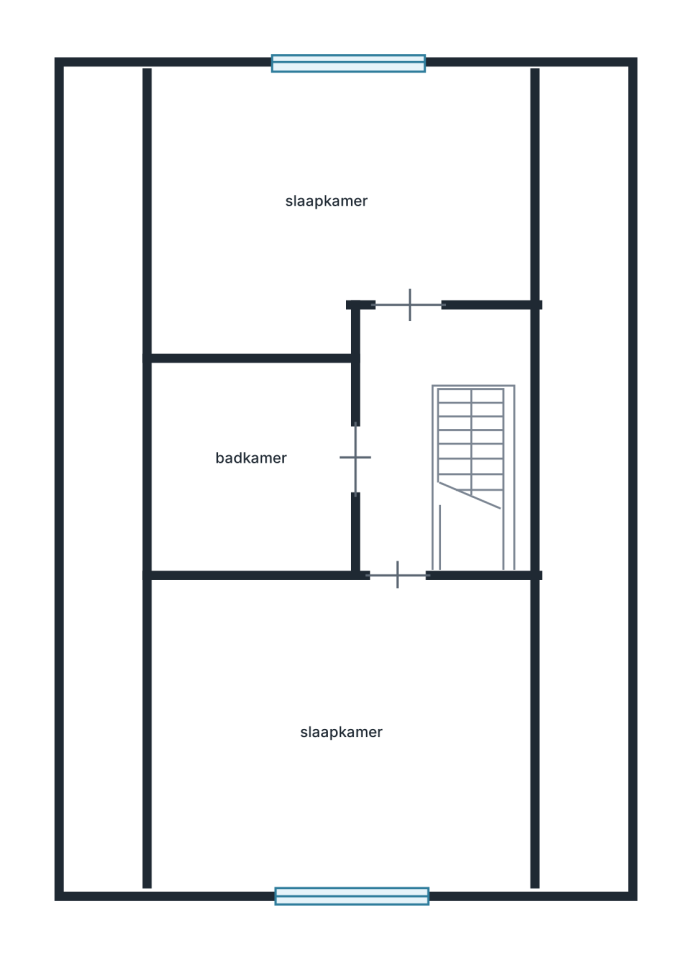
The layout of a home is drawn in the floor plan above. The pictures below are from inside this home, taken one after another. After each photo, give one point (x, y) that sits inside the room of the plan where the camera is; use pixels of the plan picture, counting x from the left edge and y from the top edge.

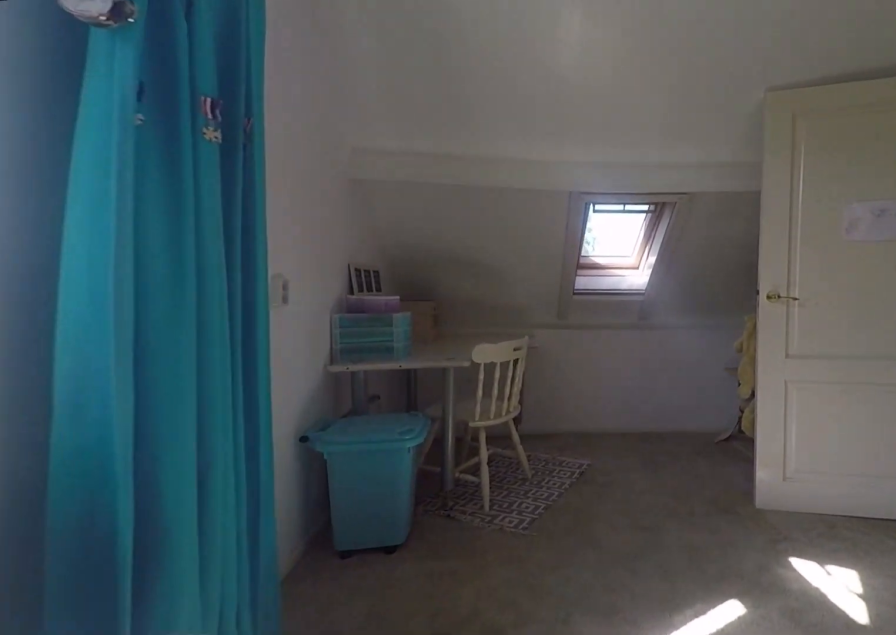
(332, 203)
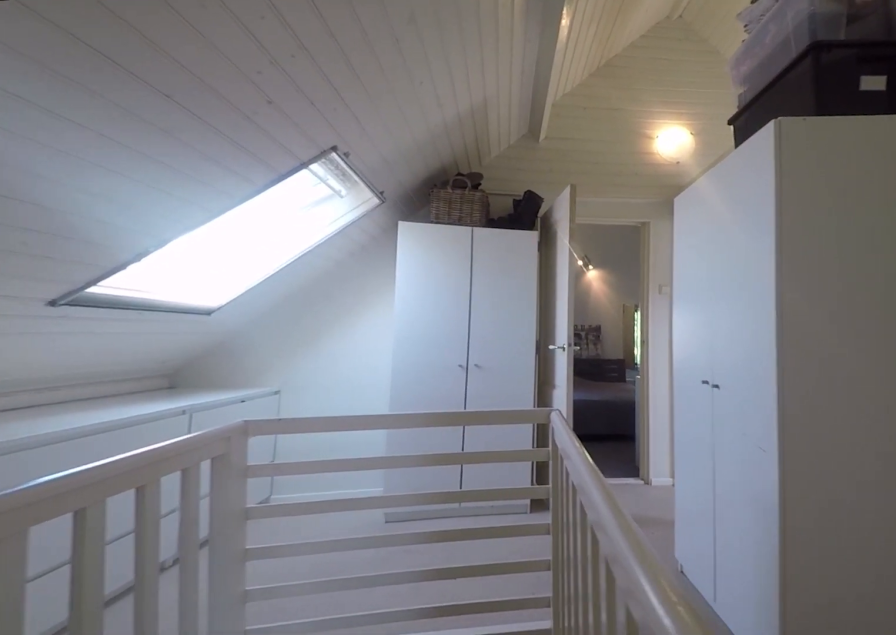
(434, 424)
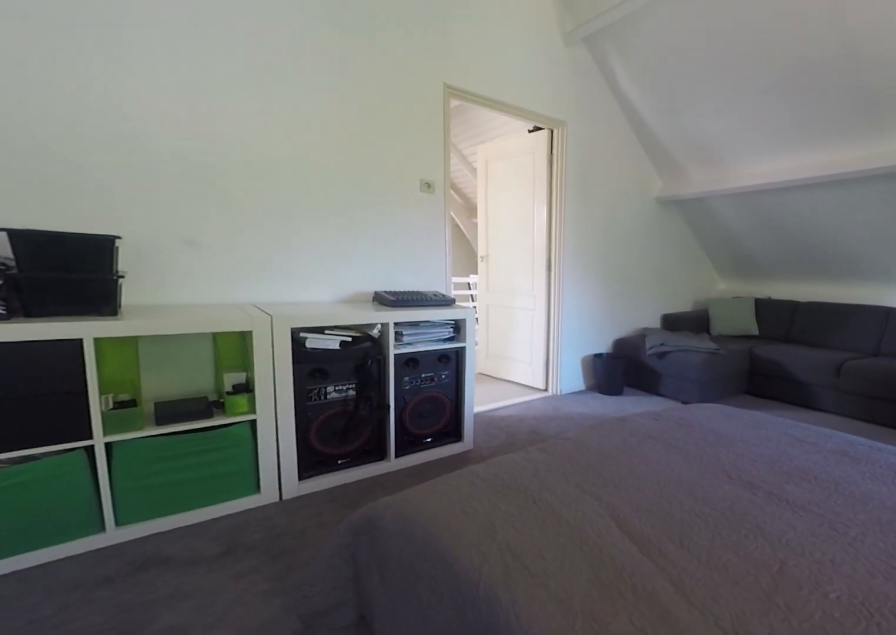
(395, 682)
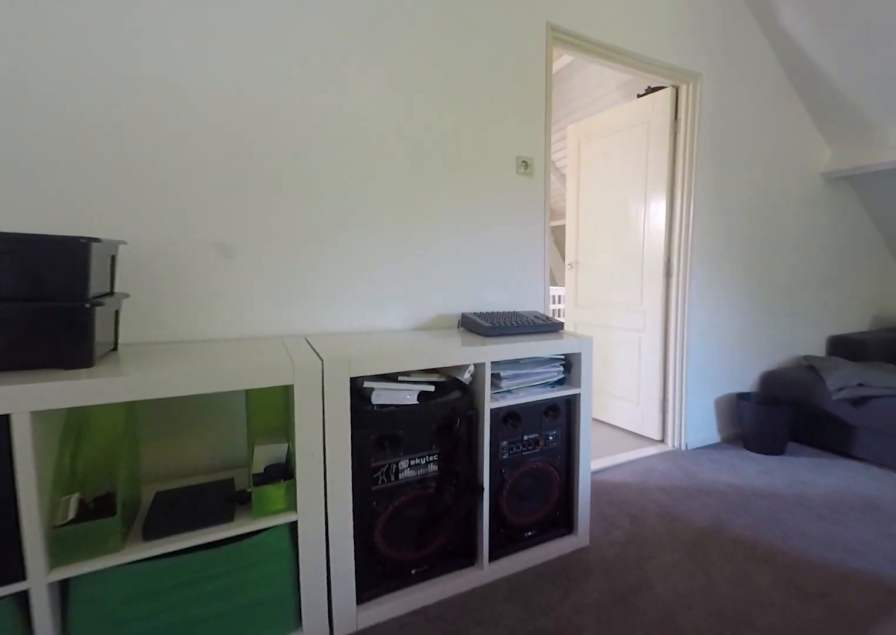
(395, 682)
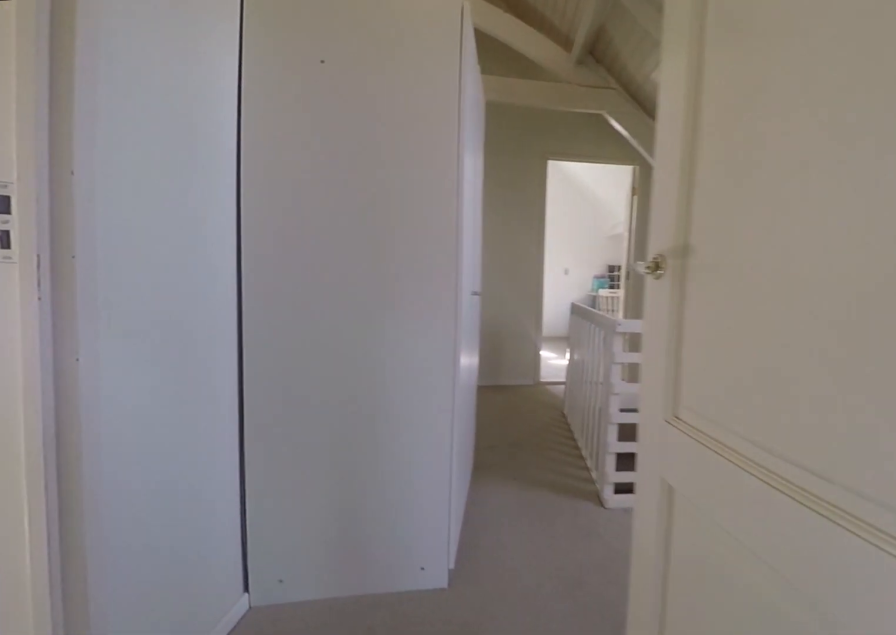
(434, 424)
